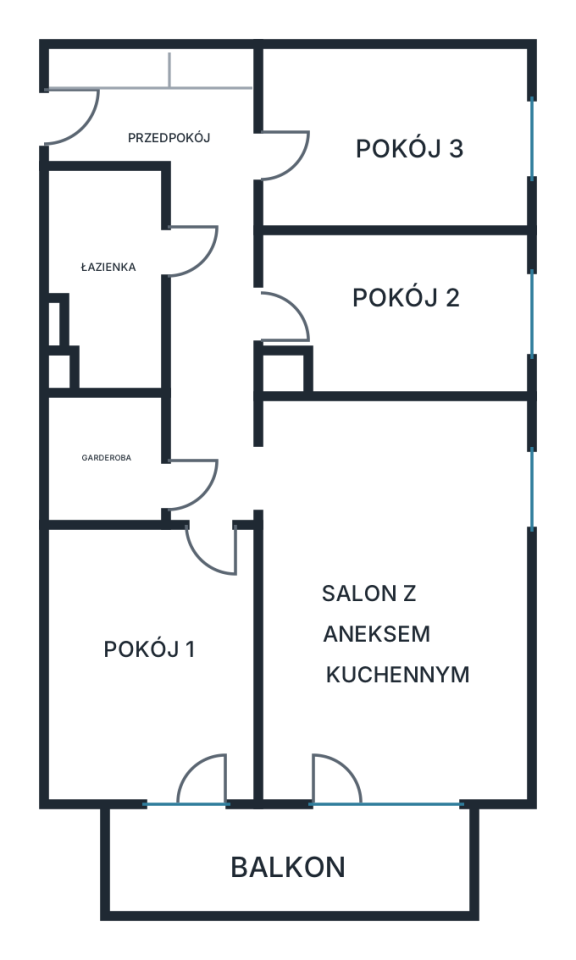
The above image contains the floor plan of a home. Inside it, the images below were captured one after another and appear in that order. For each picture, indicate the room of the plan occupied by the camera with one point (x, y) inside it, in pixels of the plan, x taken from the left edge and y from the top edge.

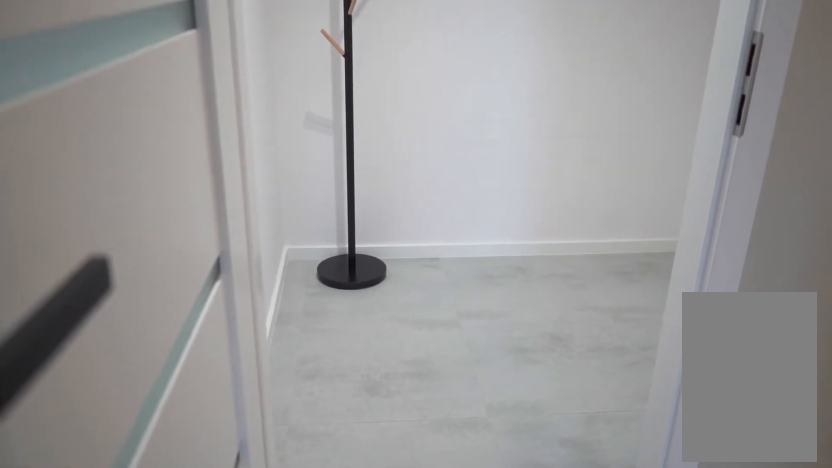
(108, 458)
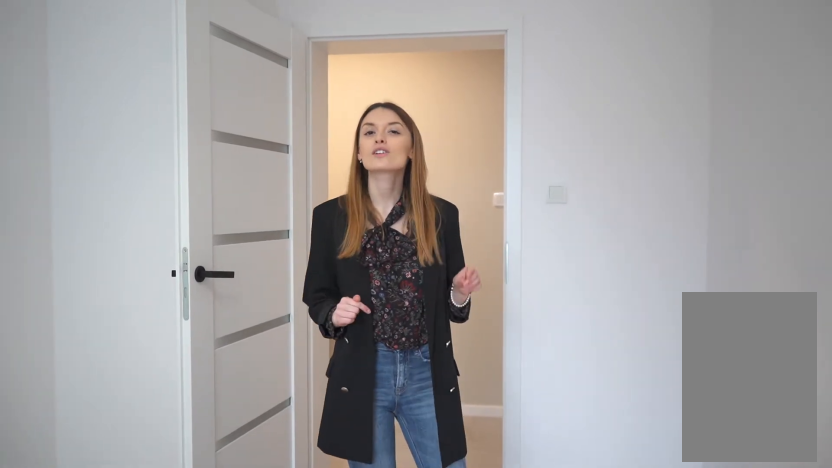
(400, 309)
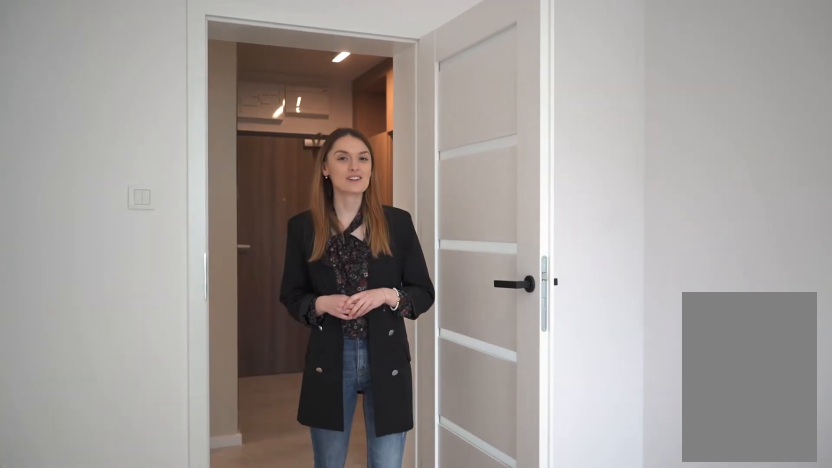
(401, 139)
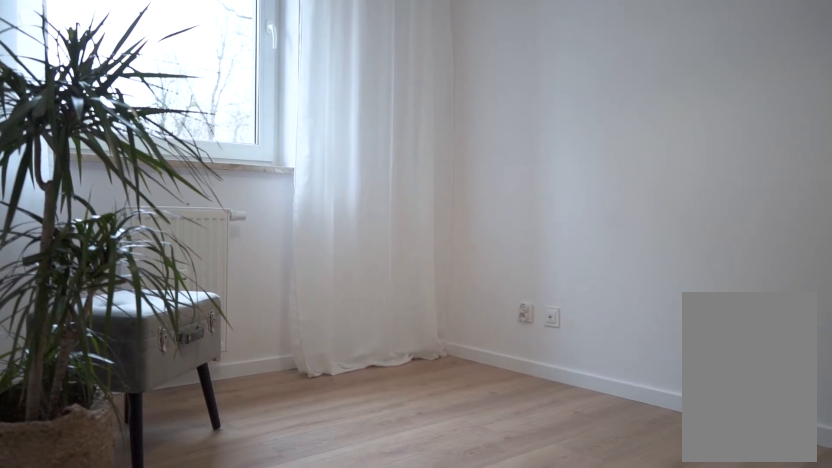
(400, 140)
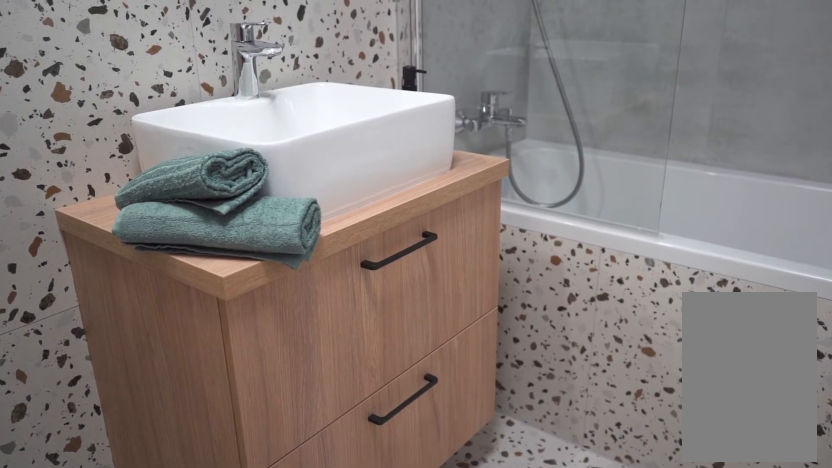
(109, 276)
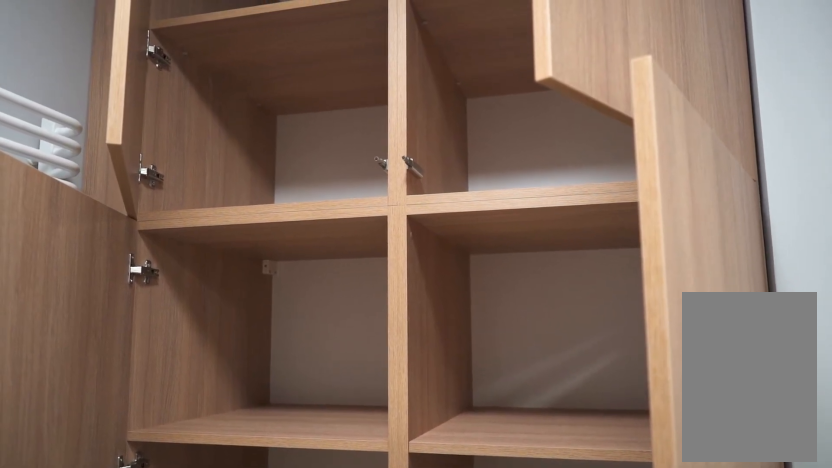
(108, 276)
